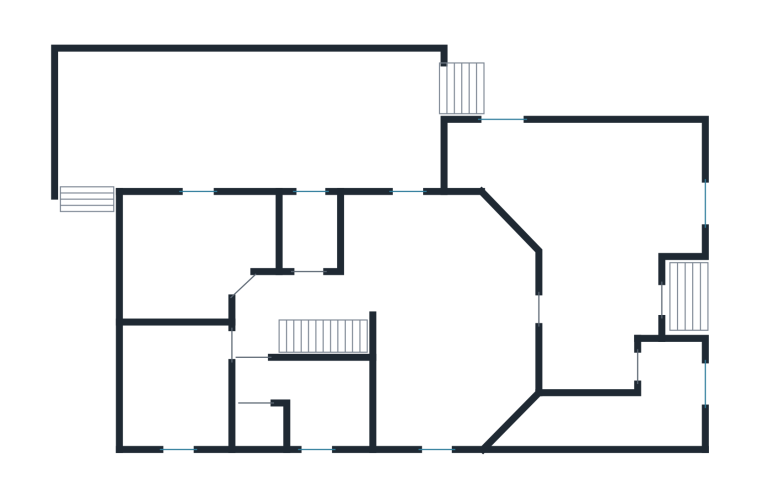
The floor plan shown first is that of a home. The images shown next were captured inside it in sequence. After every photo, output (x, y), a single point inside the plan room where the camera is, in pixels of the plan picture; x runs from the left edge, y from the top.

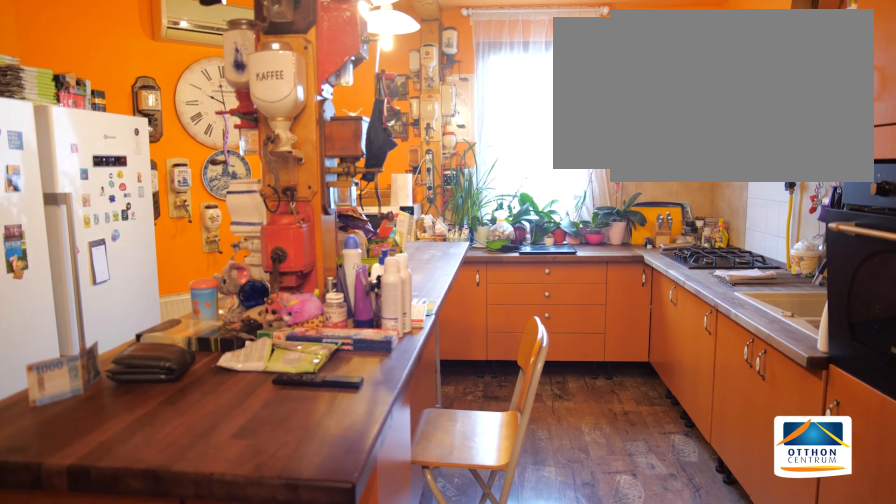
(436, 302)
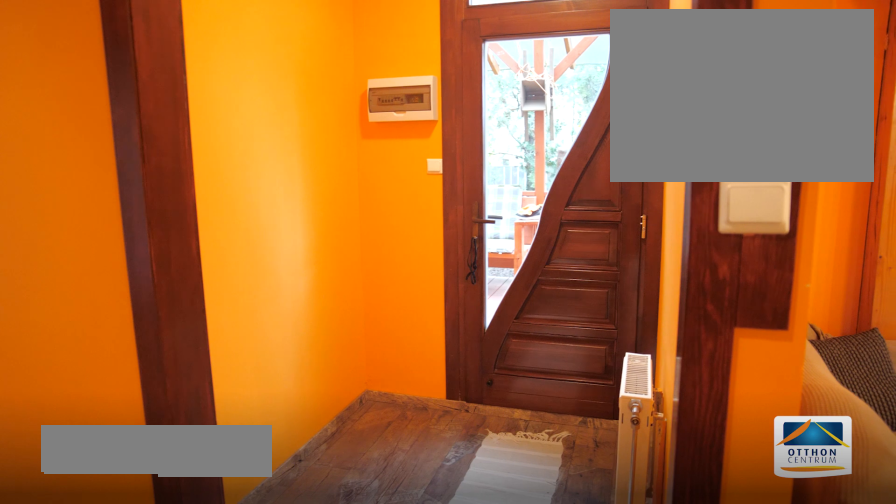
(310, 233)
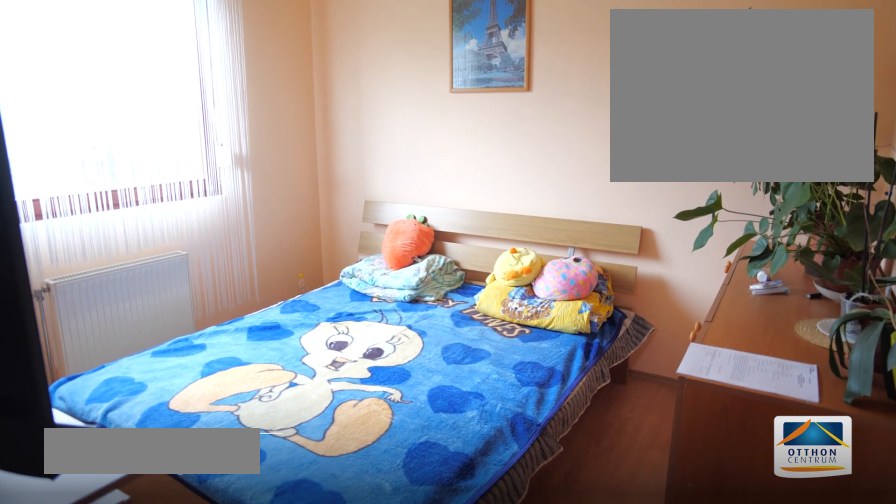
(173, 385)
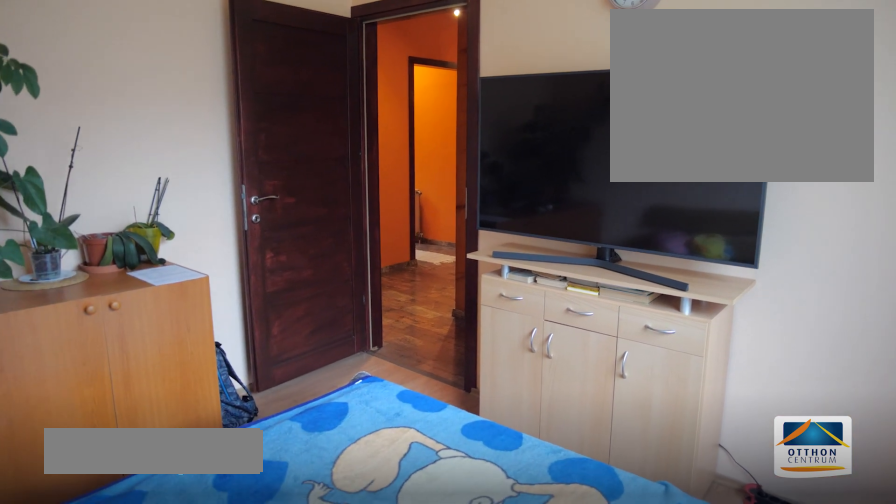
(173, 385)
